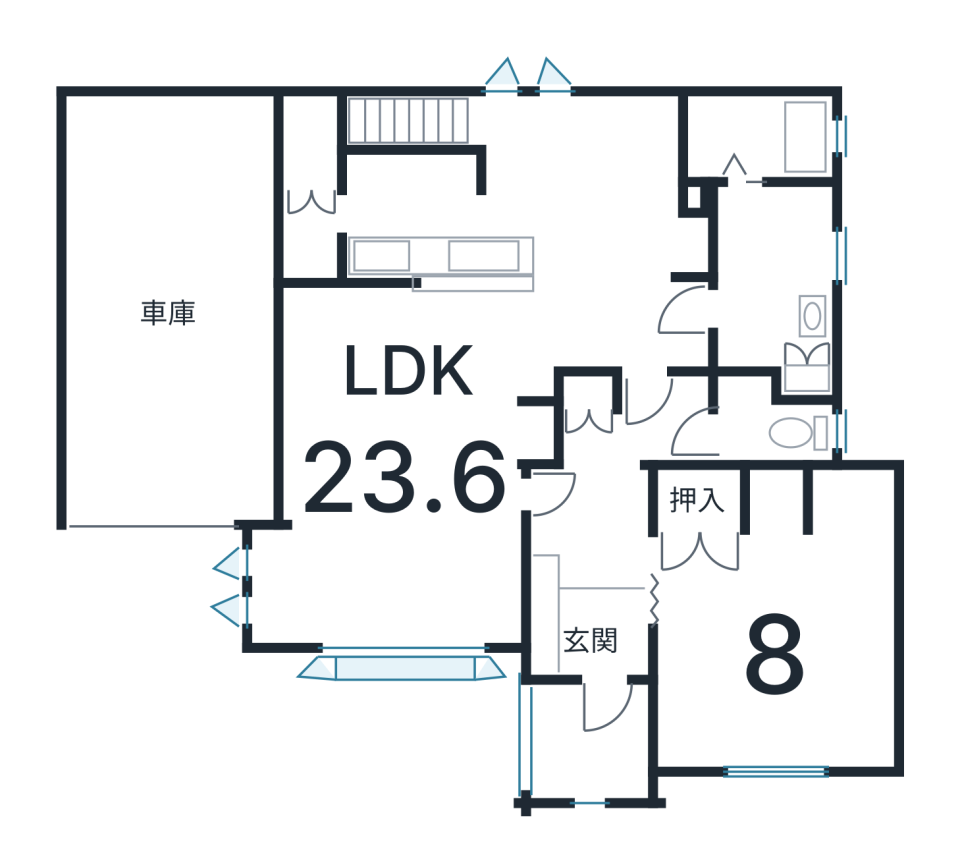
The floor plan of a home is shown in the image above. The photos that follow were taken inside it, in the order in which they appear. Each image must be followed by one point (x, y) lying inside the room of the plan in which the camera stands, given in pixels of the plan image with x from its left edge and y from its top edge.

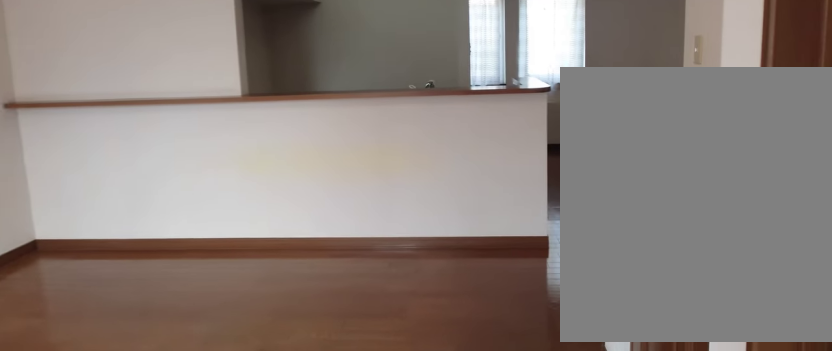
(392, 509)
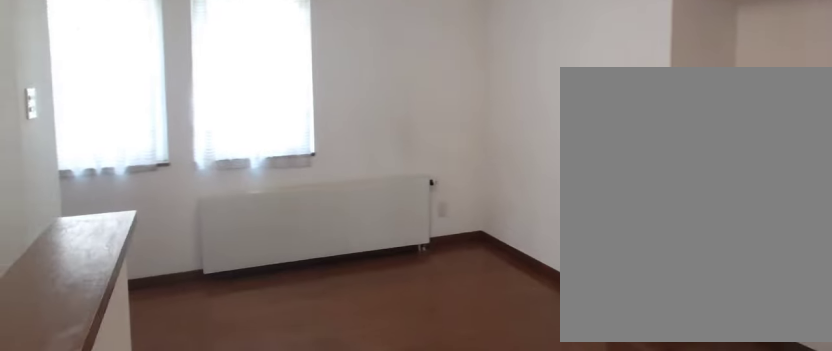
(531, 237)
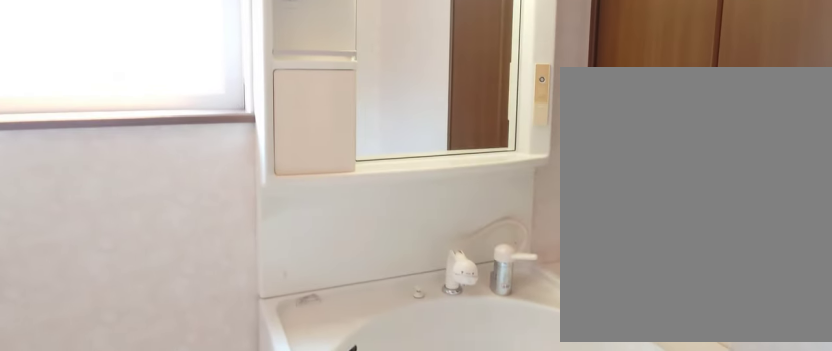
(747, 293)
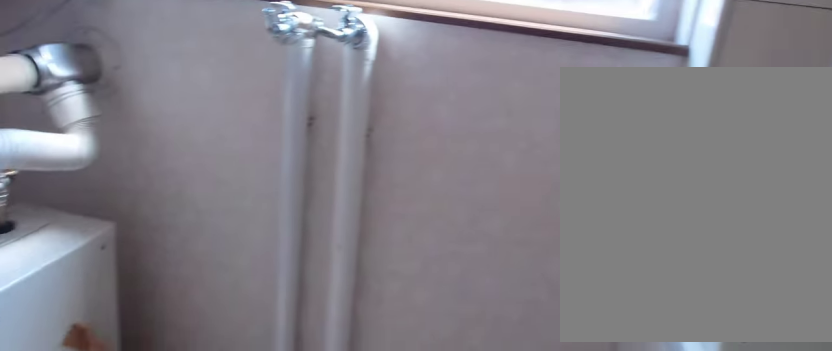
(747, 293)
